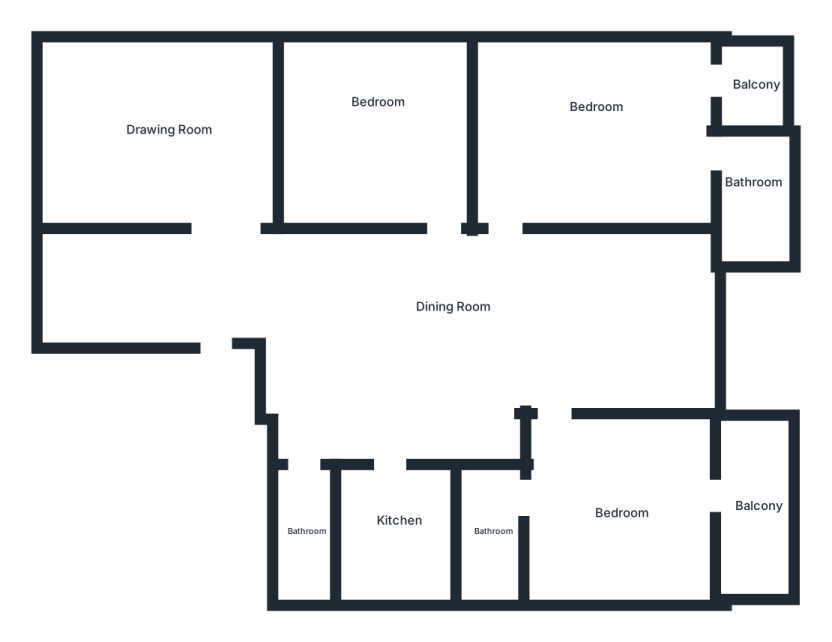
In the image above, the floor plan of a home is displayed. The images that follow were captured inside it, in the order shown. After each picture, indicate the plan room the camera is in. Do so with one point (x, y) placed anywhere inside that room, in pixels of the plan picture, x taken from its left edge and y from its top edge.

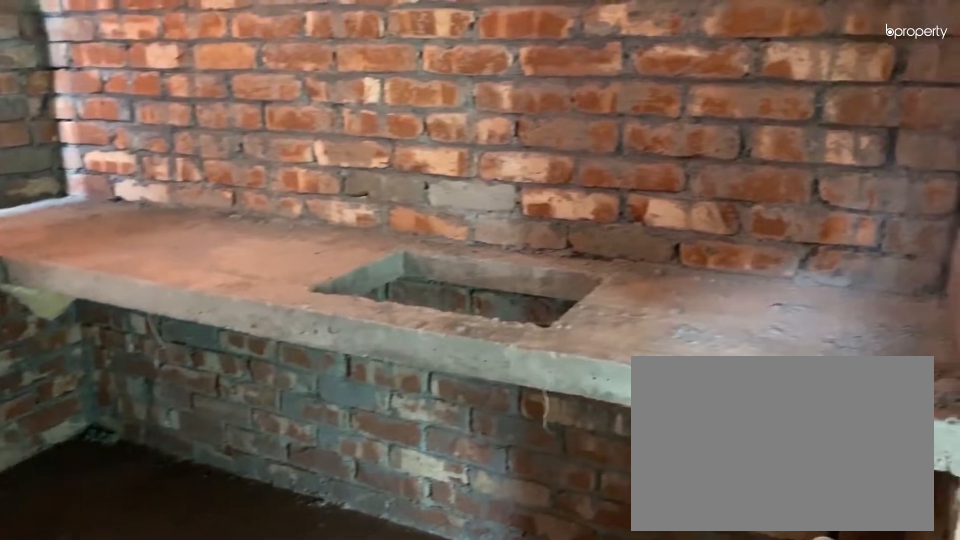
(406, 532)
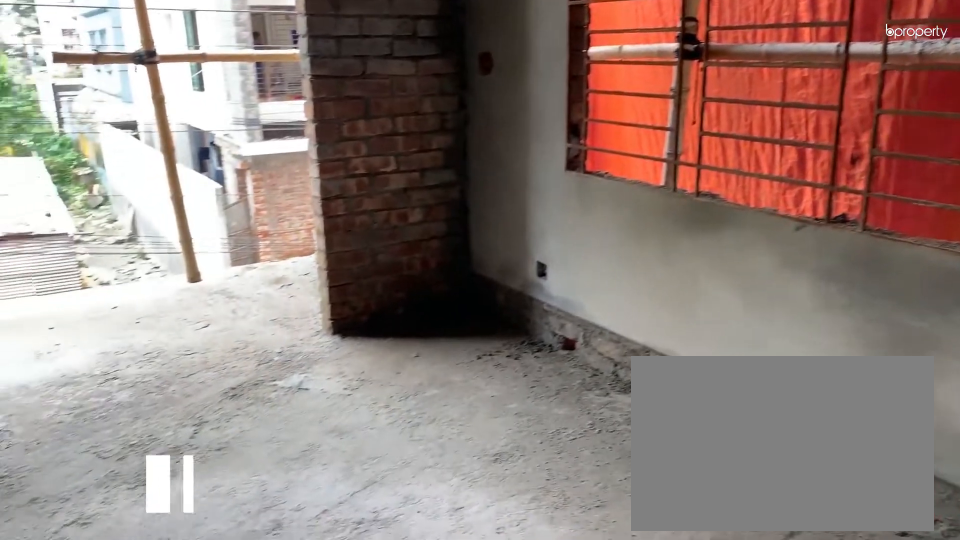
(621, 506)
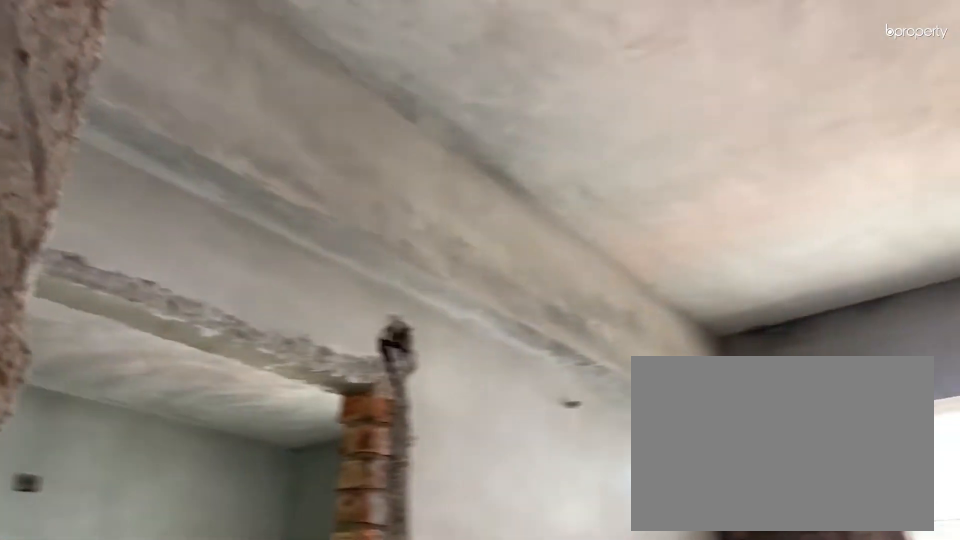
(621, 506)
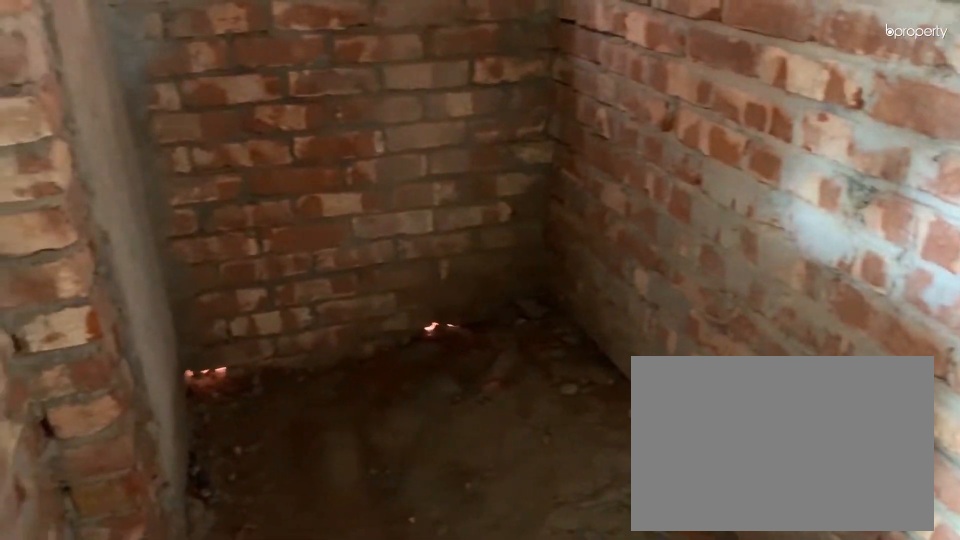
(493, 535)
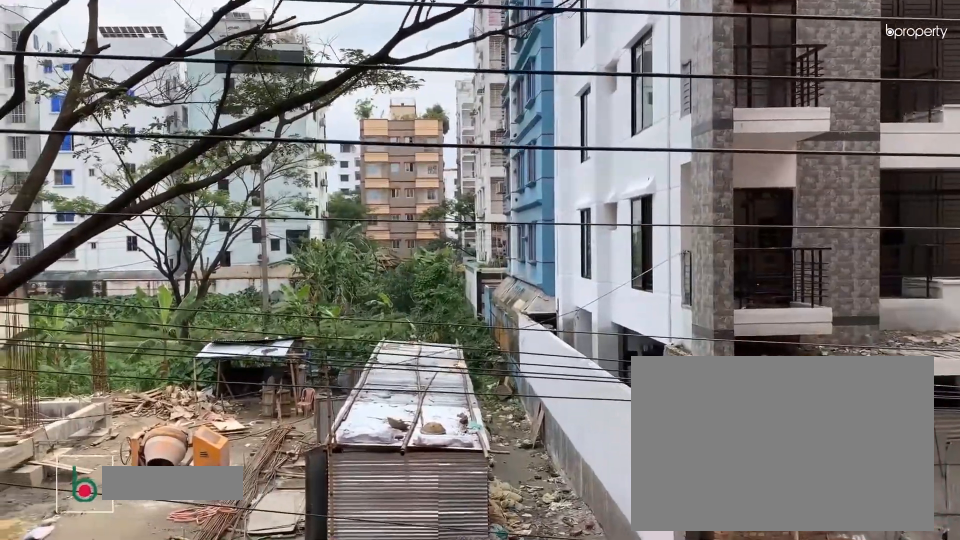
(742, 507)
